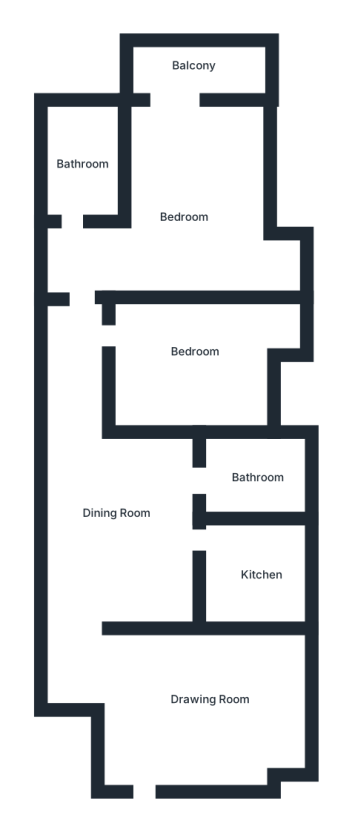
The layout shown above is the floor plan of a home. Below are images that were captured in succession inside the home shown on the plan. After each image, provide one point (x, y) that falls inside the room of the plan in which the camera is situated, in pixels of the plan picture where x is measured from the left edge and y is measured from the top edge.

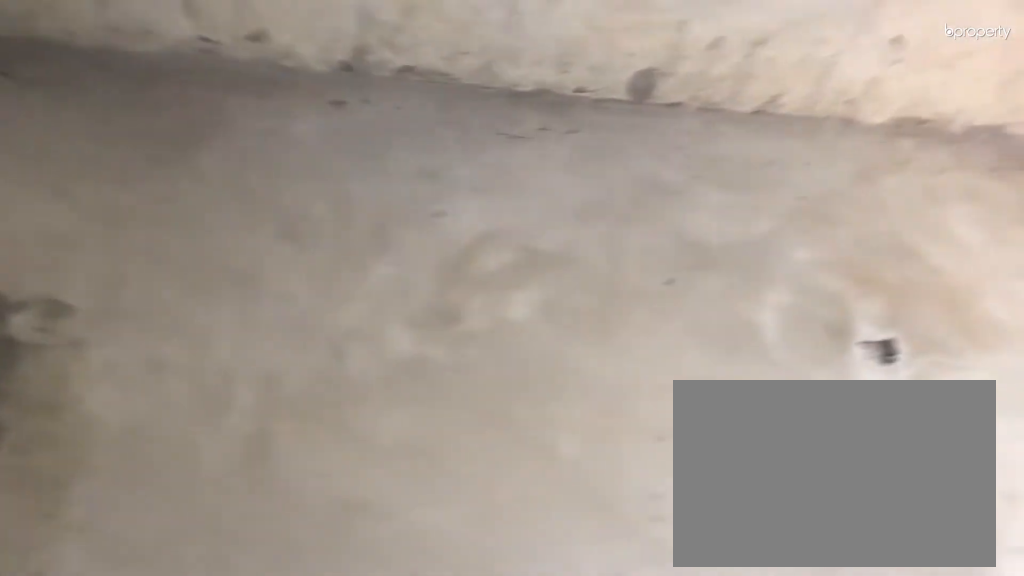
(188, 703)
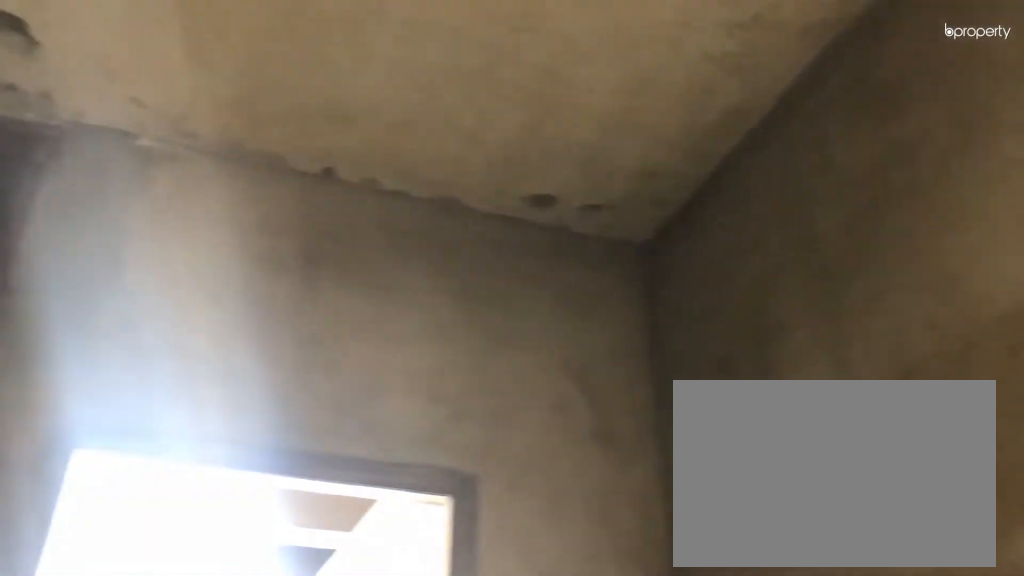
(146, 542)
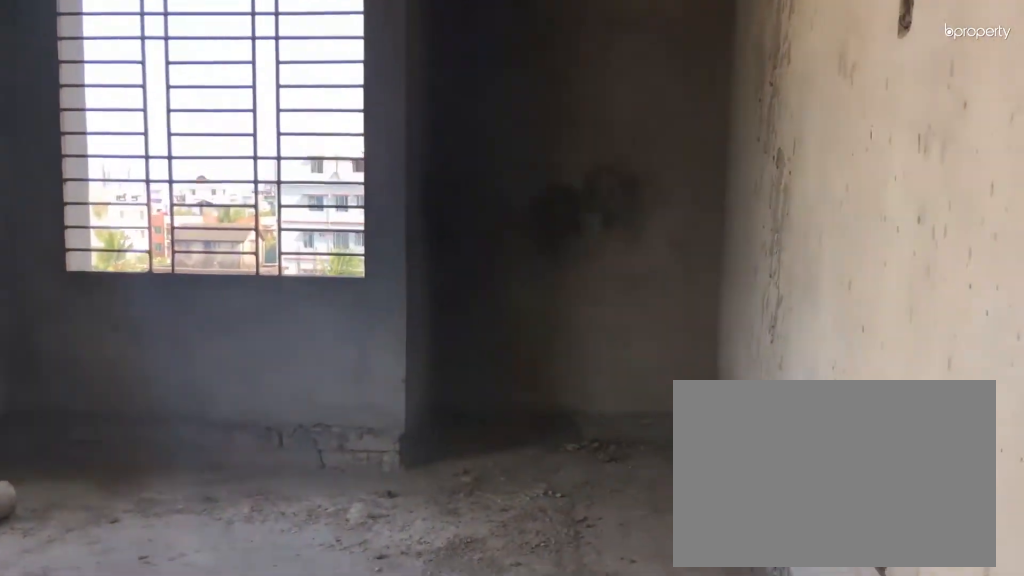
(176, 174)
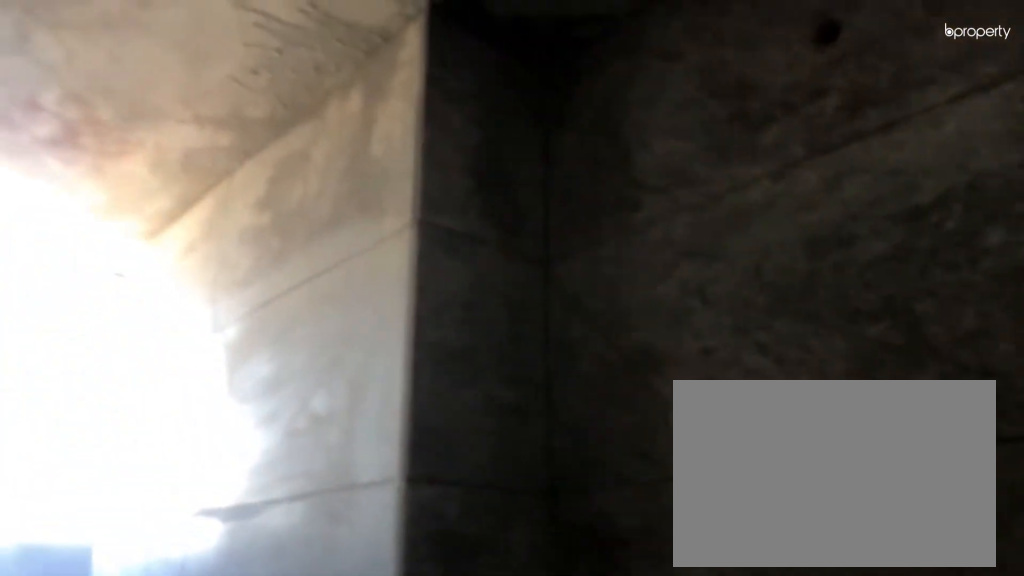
(176, 174)
